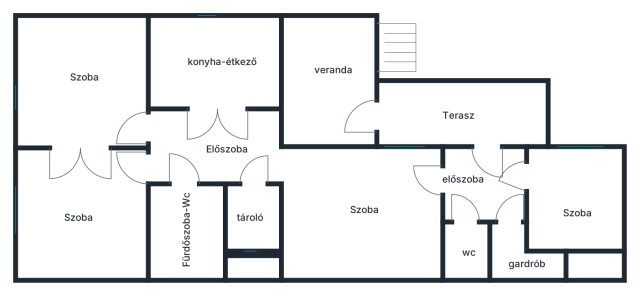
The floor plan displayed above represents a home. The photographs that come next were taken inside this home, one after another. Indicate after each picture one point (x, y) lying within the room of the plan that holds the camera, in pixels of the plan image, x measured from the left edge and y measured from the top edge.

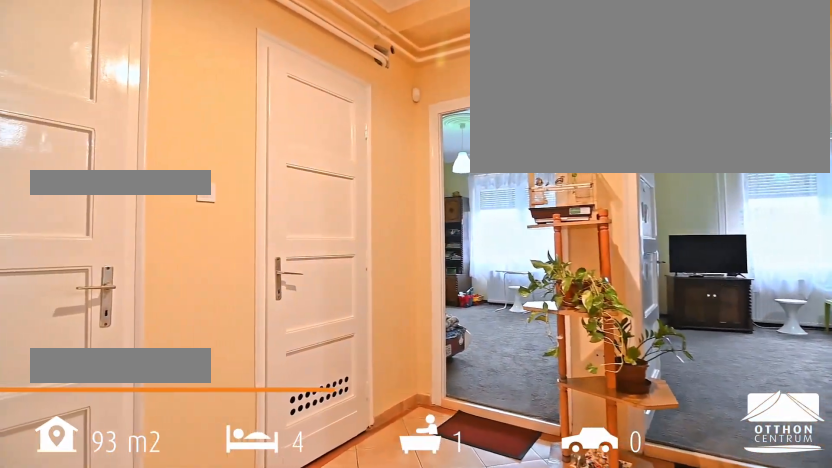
(218, 148)
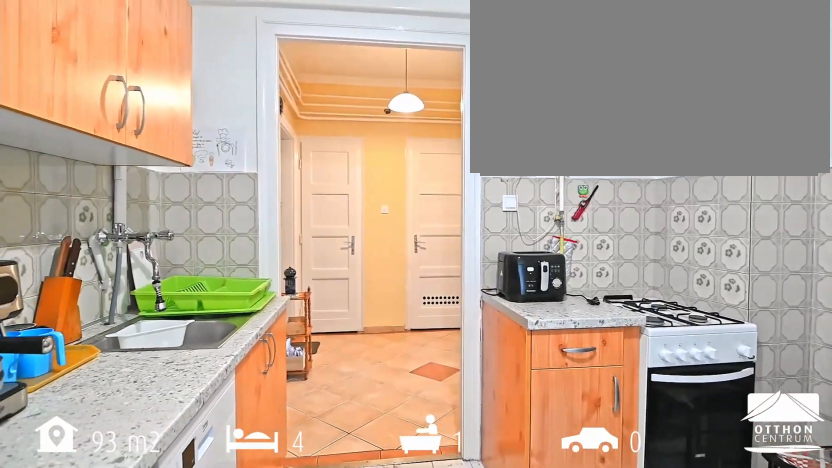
(217, 67)
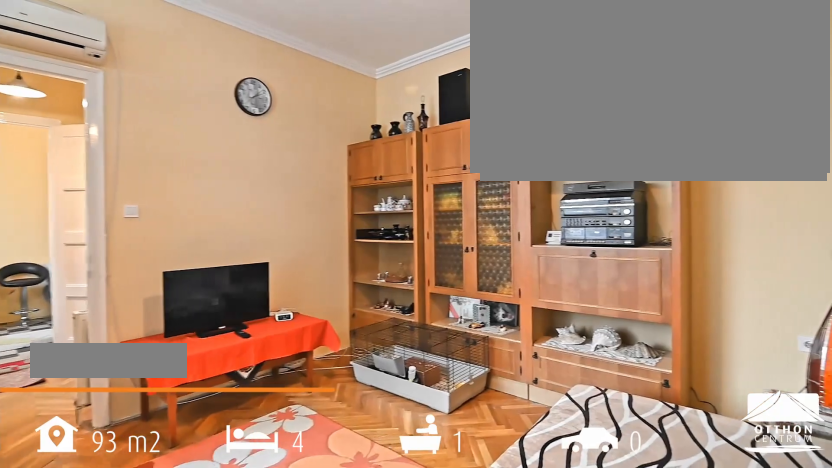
(363, 214)
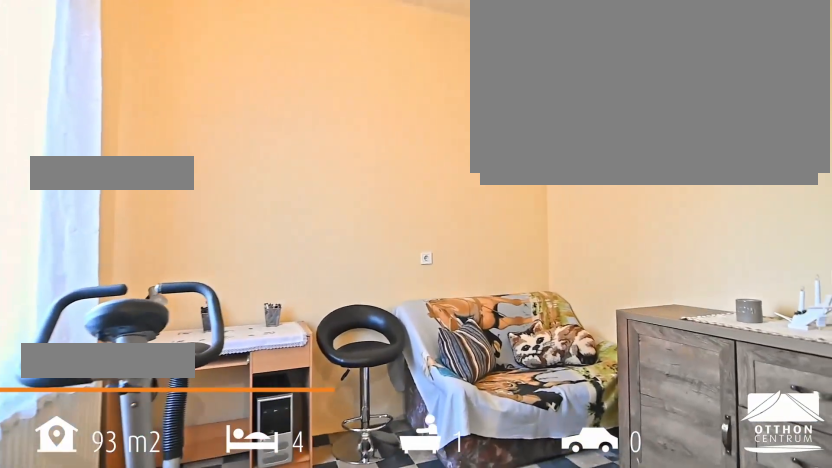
(576, 197)
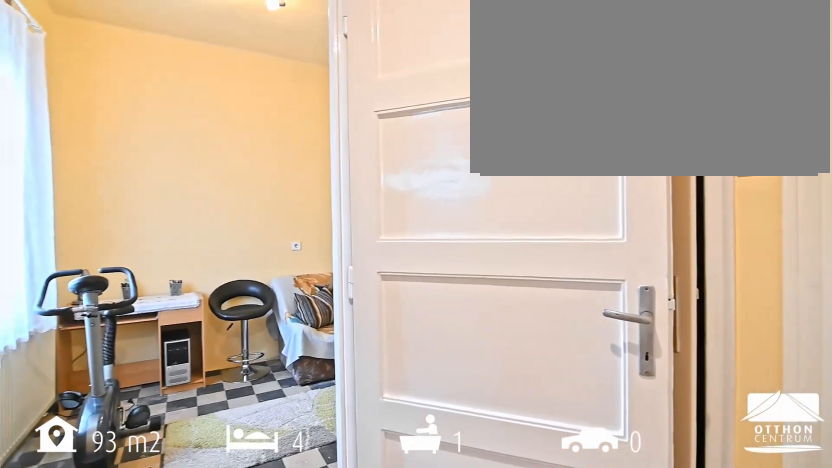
(471, 178)
